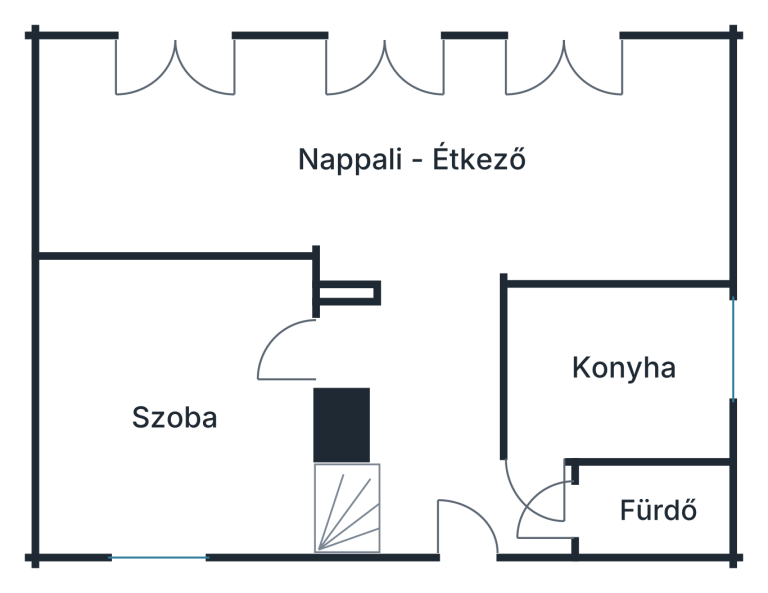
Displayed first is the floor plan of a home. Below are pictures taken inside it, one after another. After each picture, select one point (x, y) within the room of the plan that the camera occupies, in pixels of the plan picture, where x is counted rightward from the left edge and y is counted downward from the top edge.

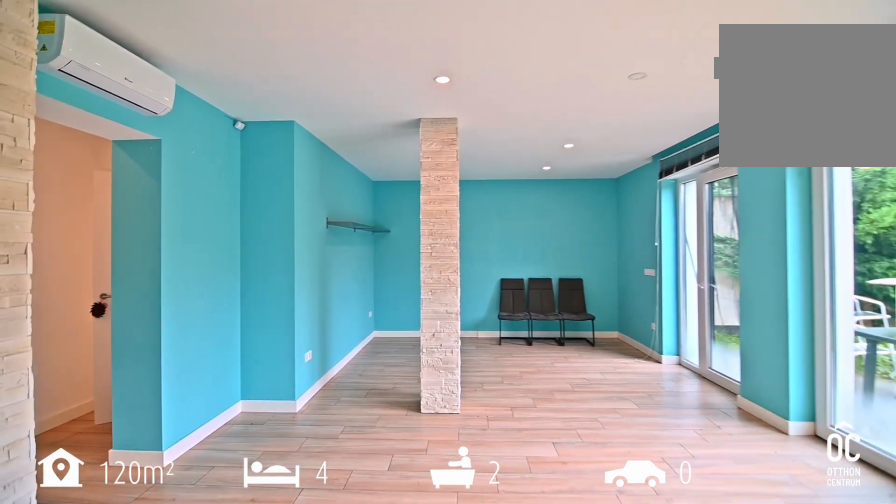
(407, 161)
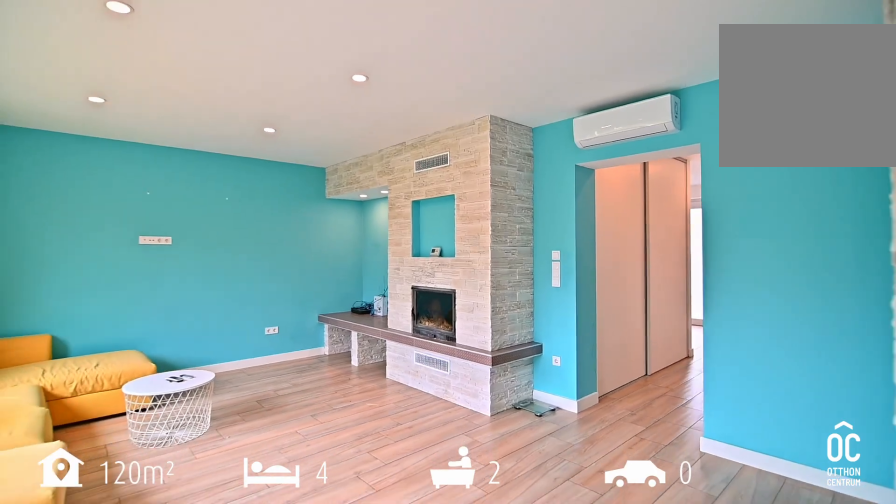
(408, 161)
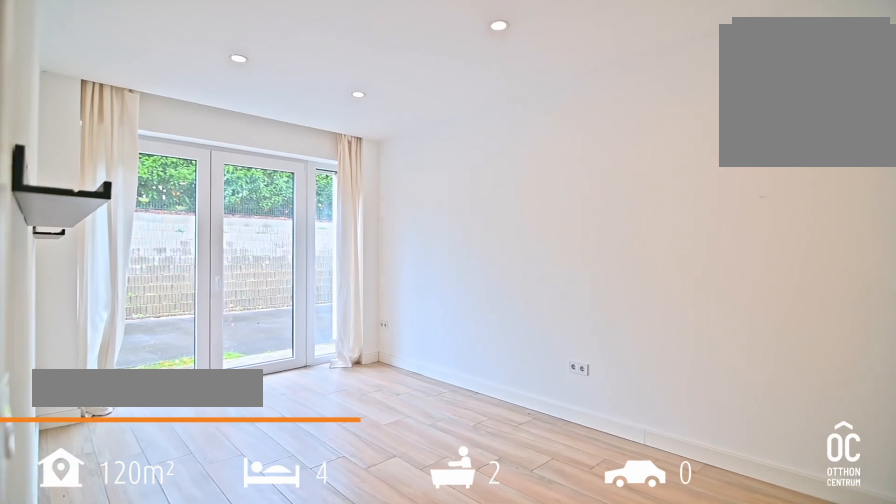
(173, 409)
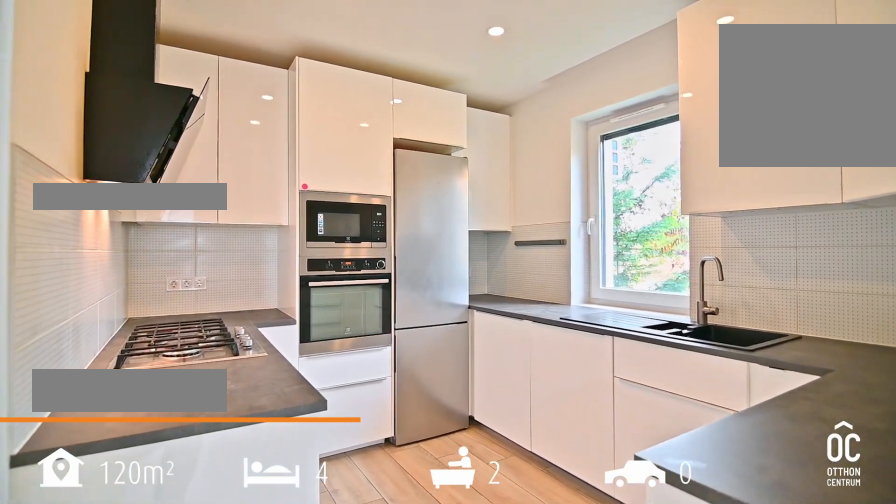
(620, 372)
